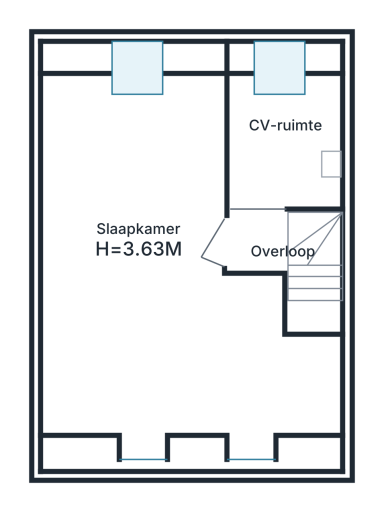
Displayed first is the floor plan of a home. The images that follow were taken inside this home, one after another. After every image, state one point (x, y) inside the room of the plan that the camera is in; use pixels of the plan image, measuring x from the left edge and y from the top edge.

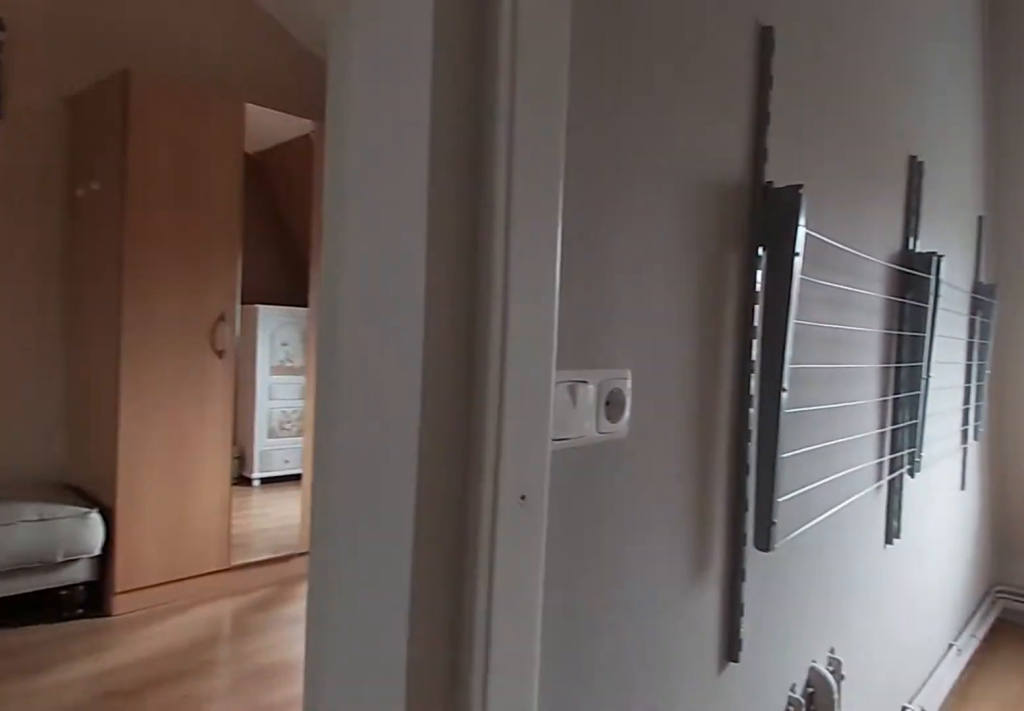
(258, 241)
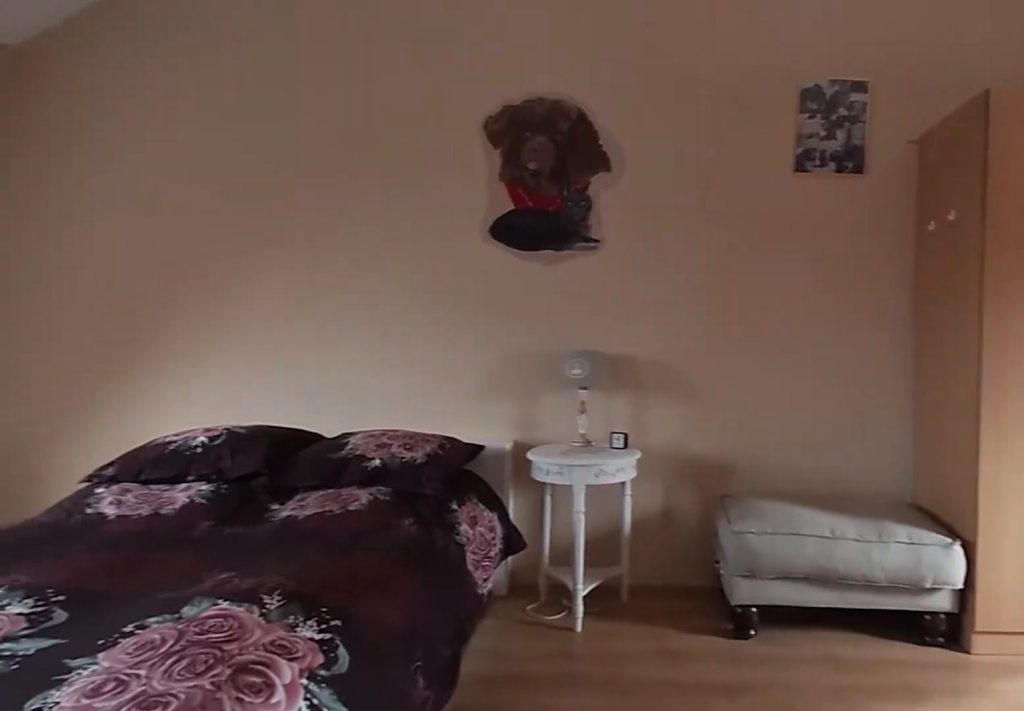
(134, 242)
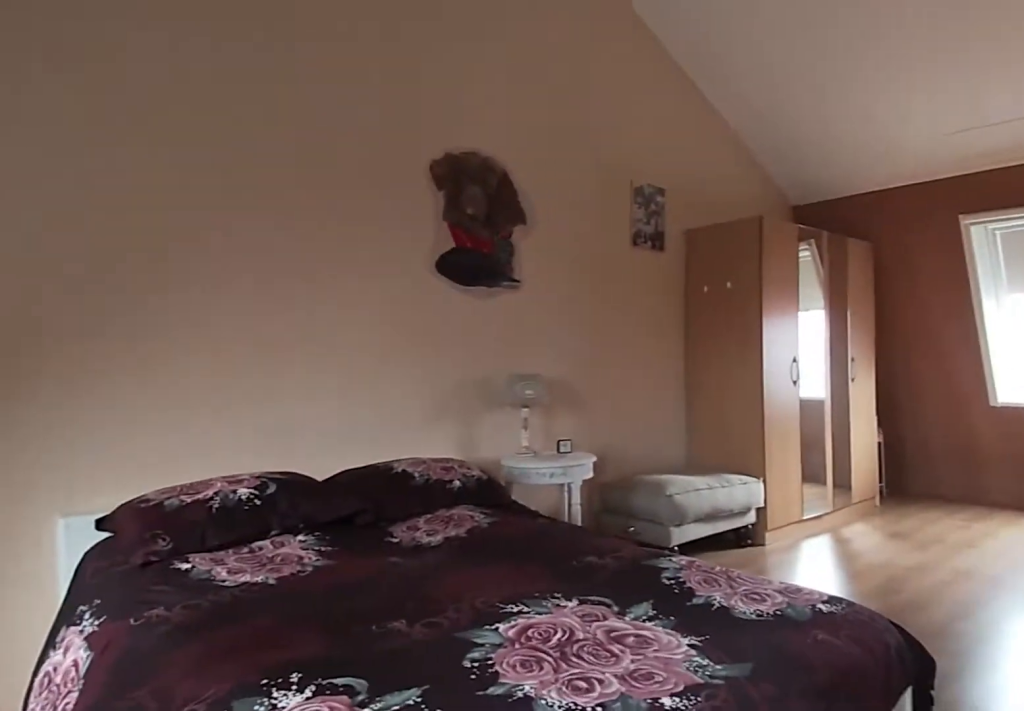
(134, 242)
